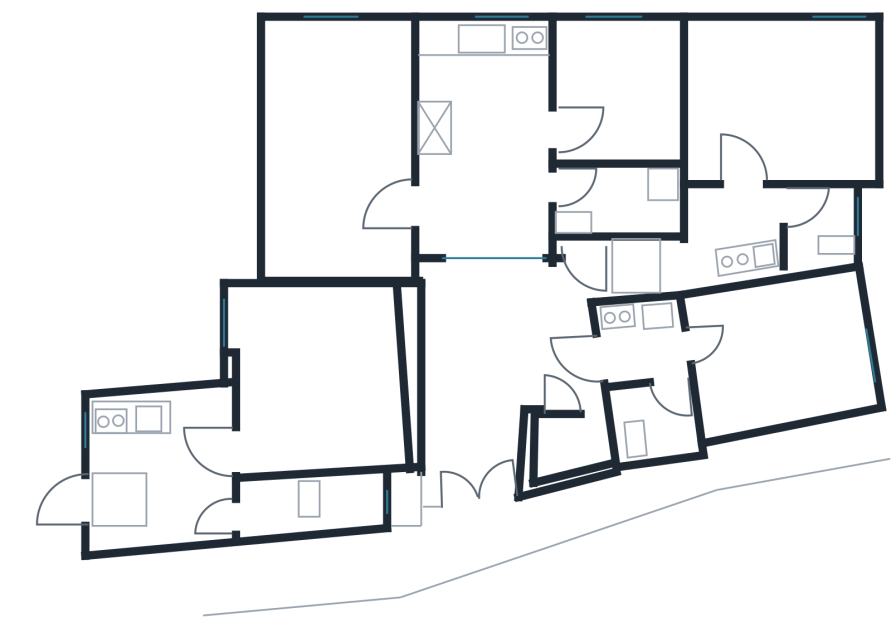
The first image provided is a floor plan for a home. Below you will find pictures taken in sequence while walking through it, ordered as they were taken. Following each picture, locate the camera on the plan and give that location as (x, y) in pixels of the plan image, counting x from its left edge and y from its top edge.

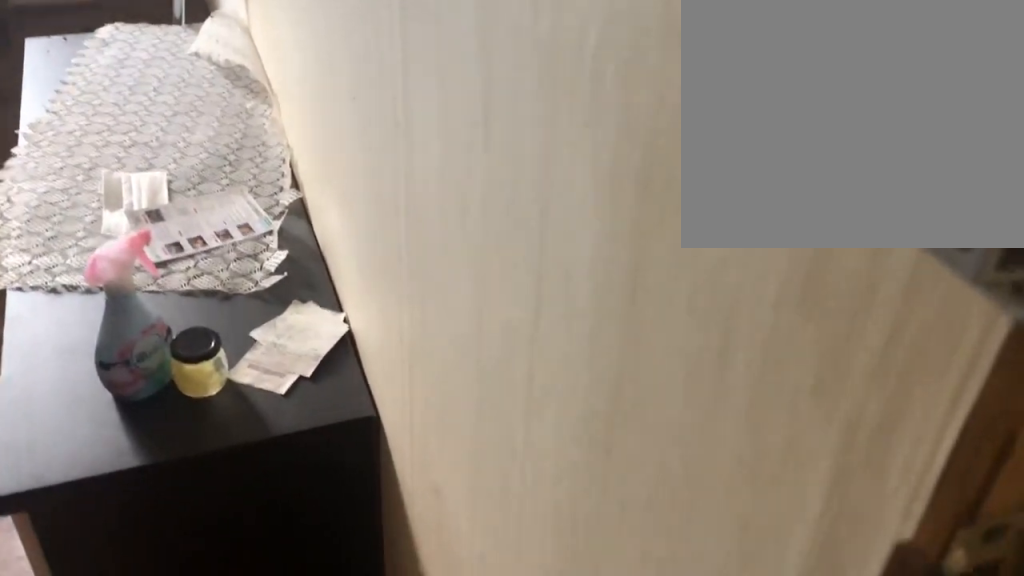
(361, 212)
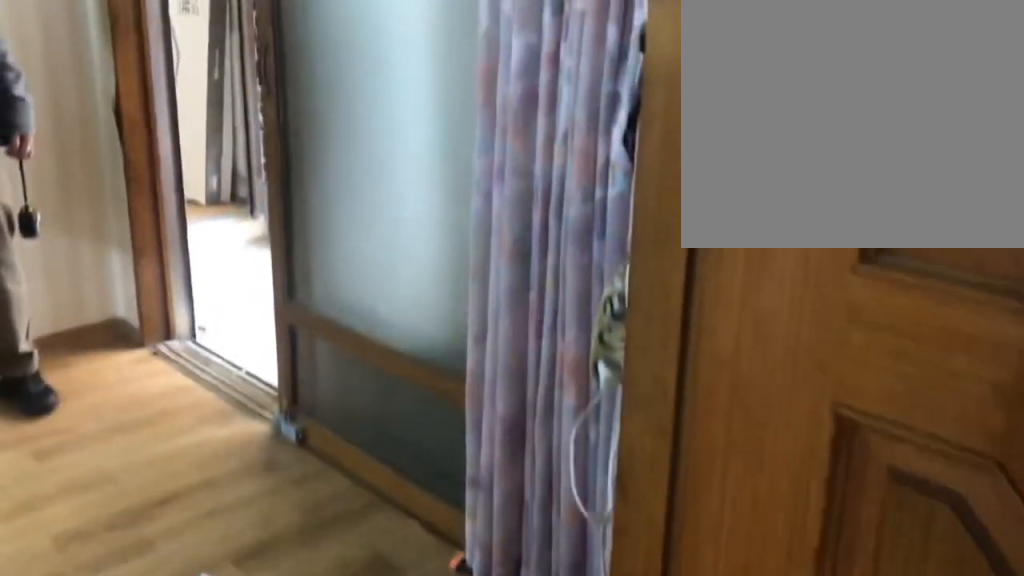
(375, 211)
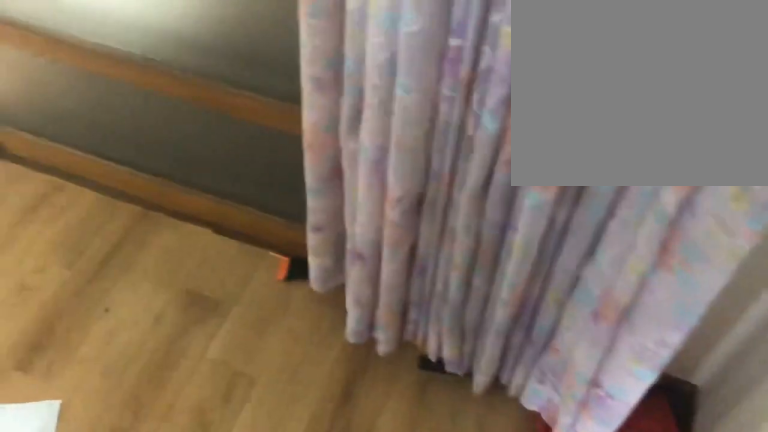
(487, 193)
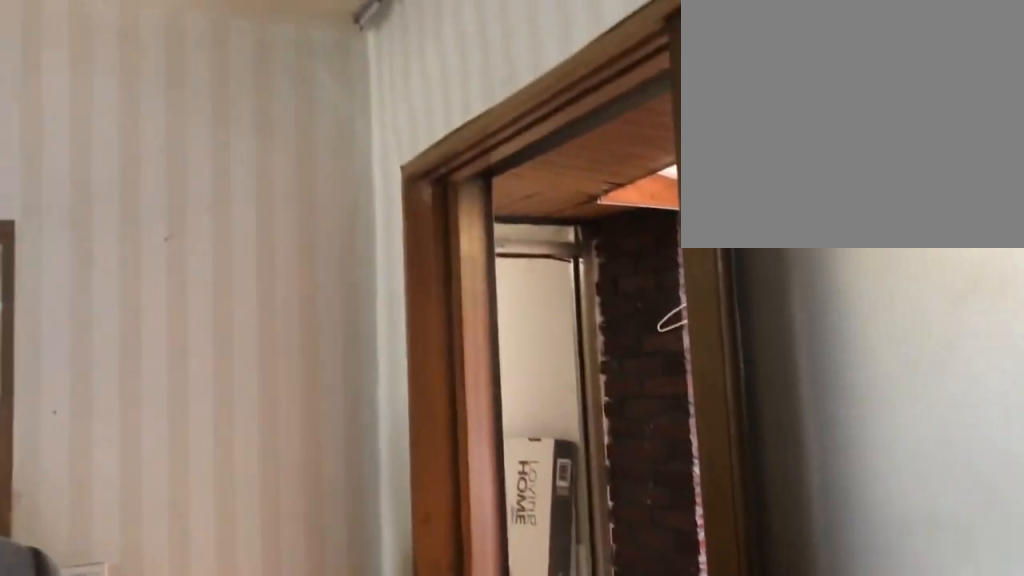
(490, 189)
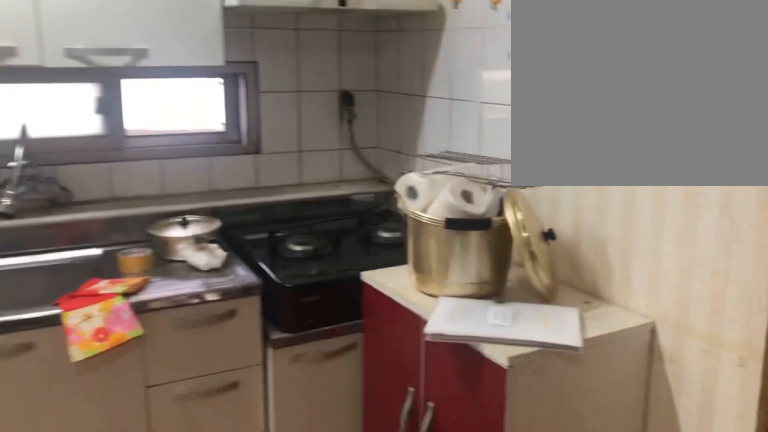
(506, 142)
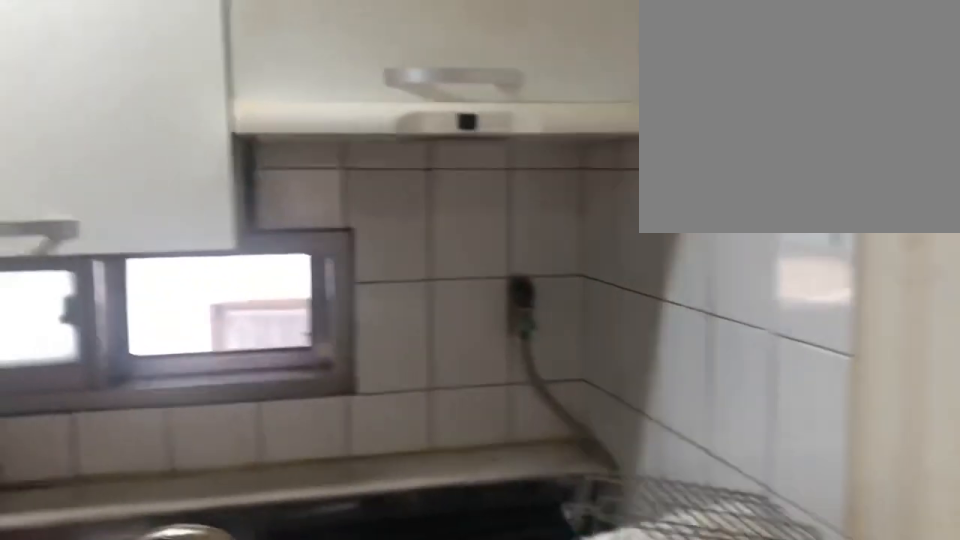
(507, 120)
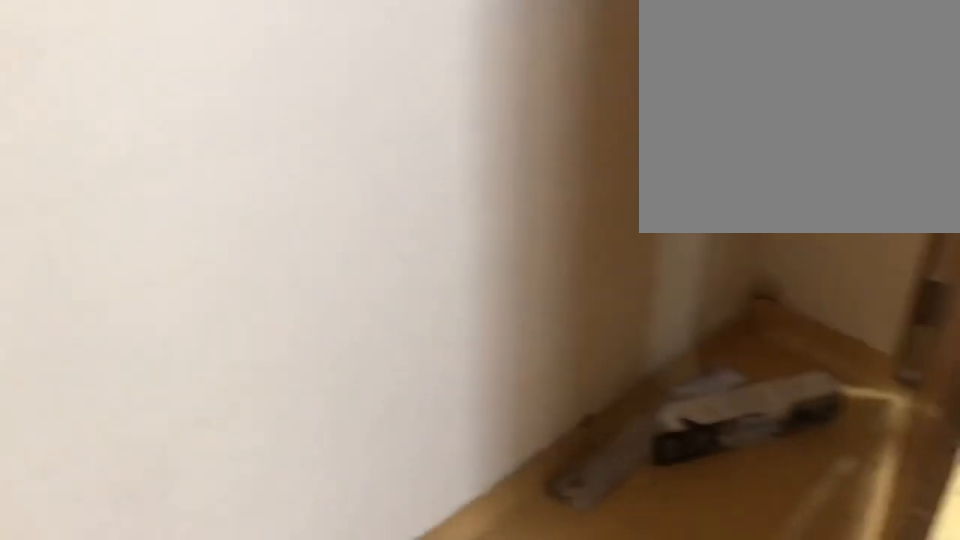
(611, 99)
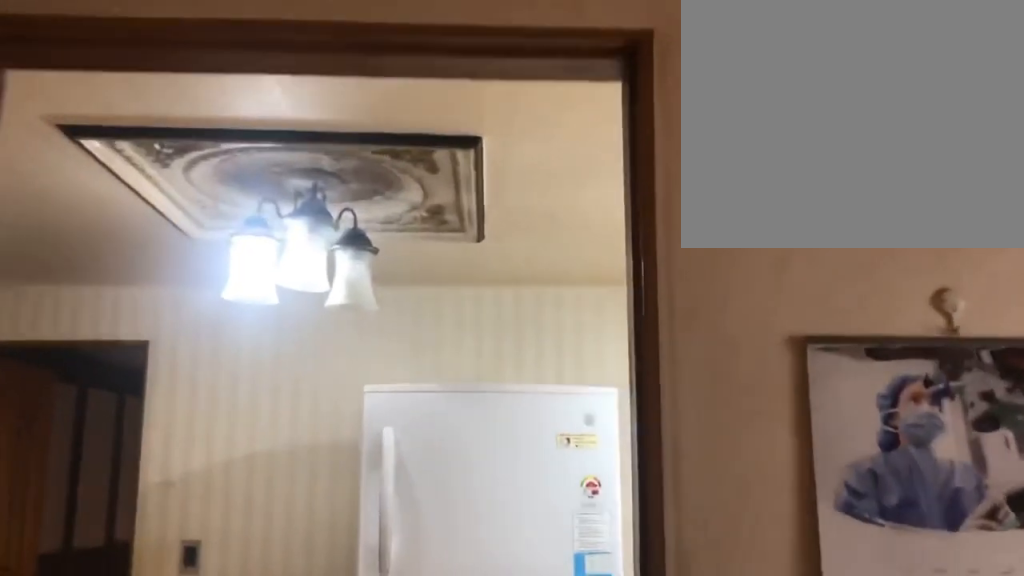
(600, 107)
